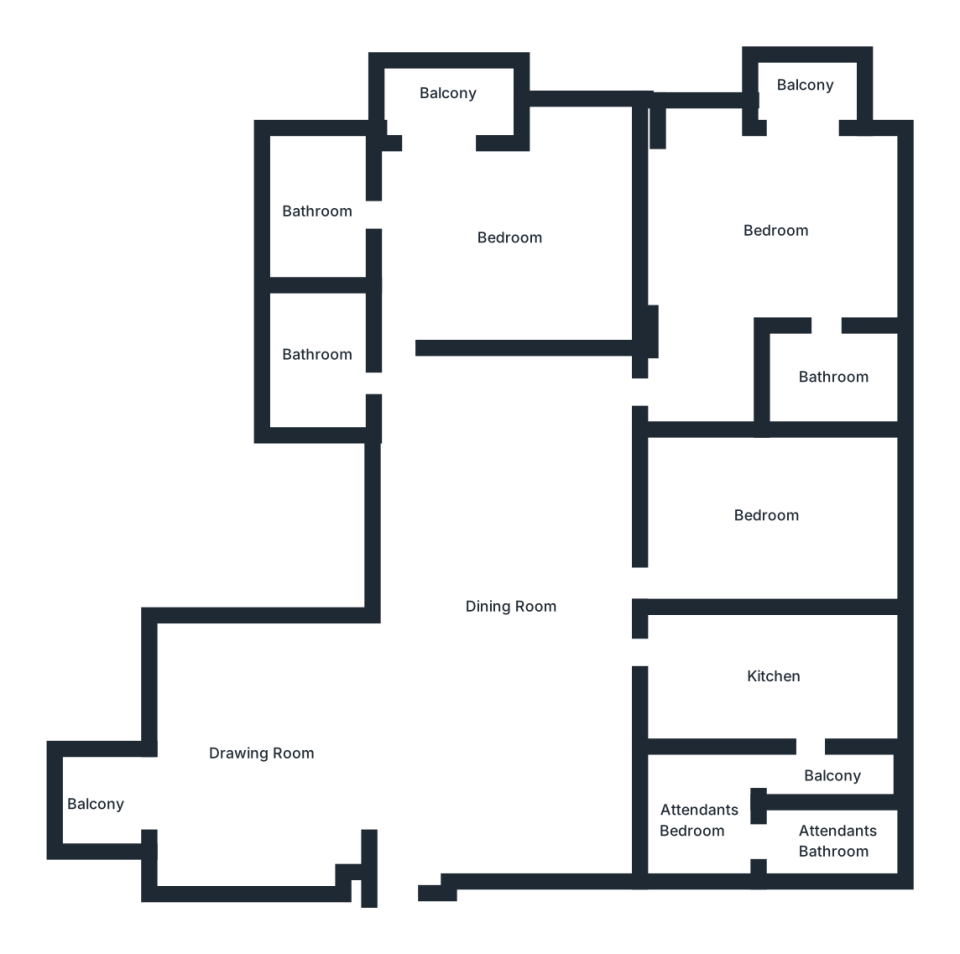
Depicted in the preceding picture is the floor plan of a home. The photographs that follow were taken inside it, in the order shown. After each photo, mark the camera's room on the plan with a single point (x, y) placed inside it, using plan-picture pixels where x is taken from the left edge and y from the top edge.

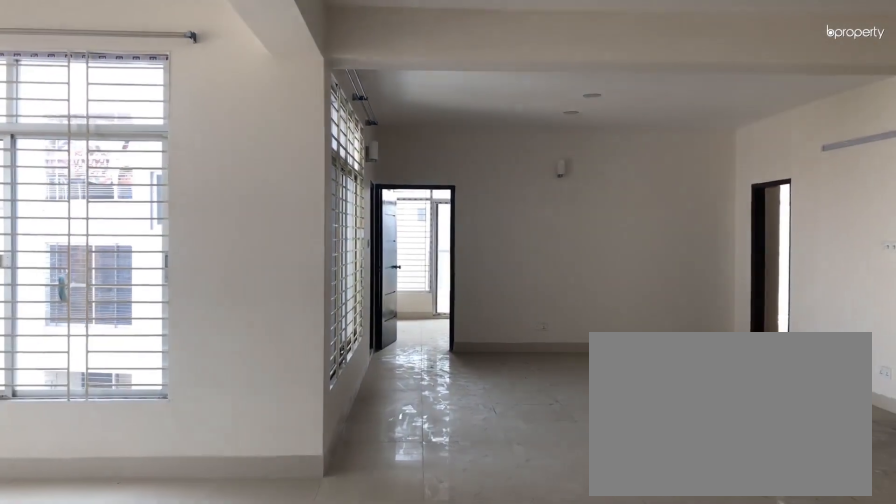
(417, 817)
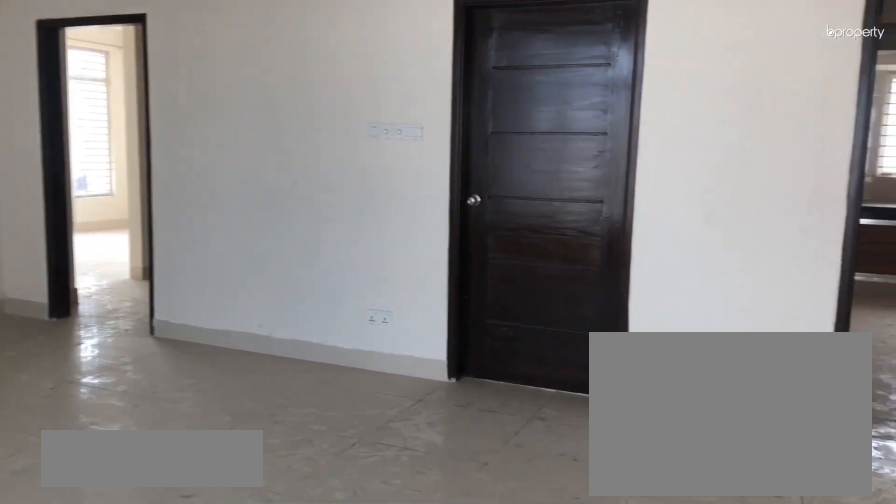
(509, 606)
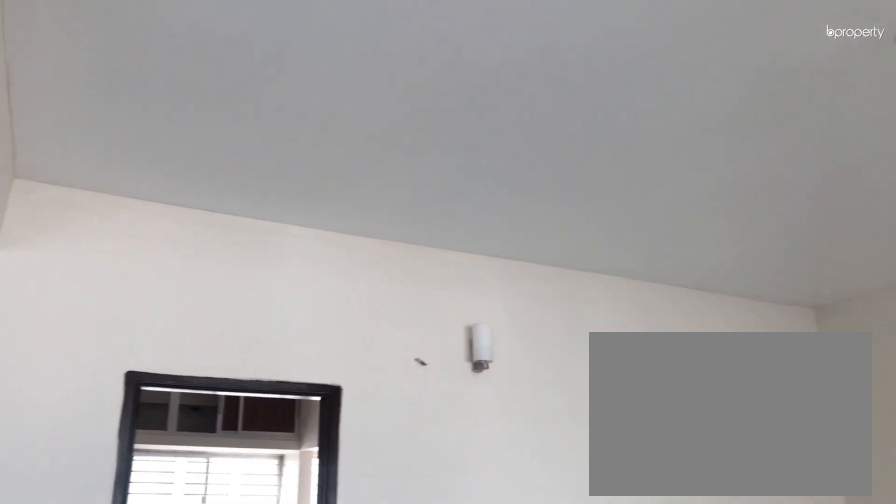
(509, 606)
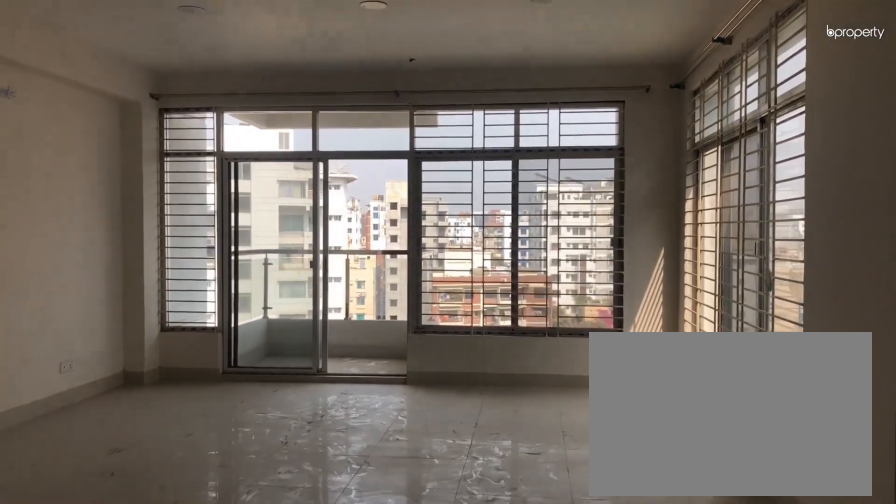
(344, 750)
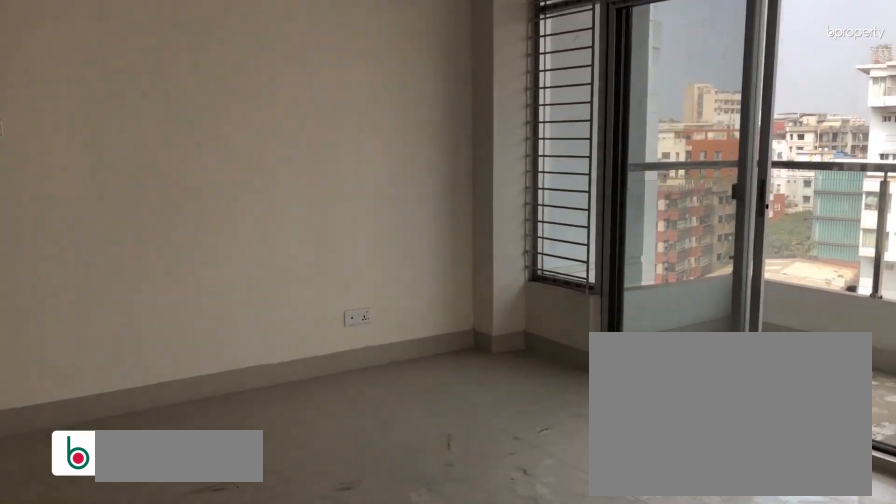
(246, 755)
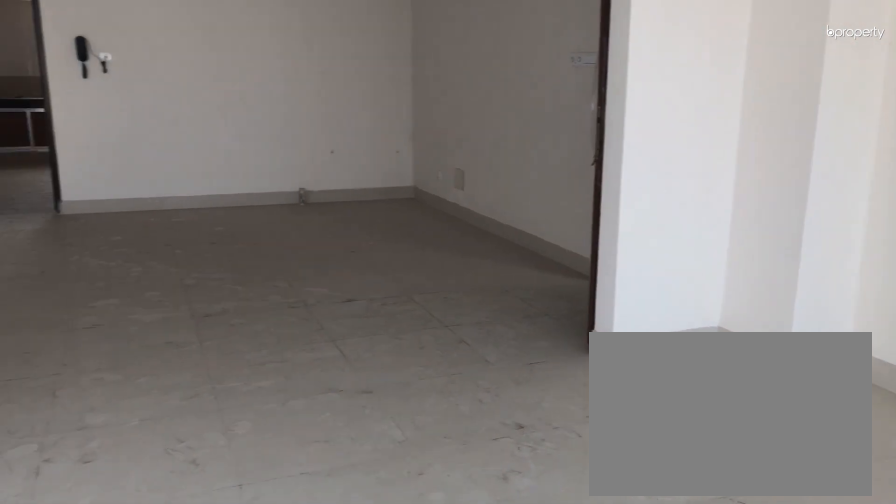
(246, 755)
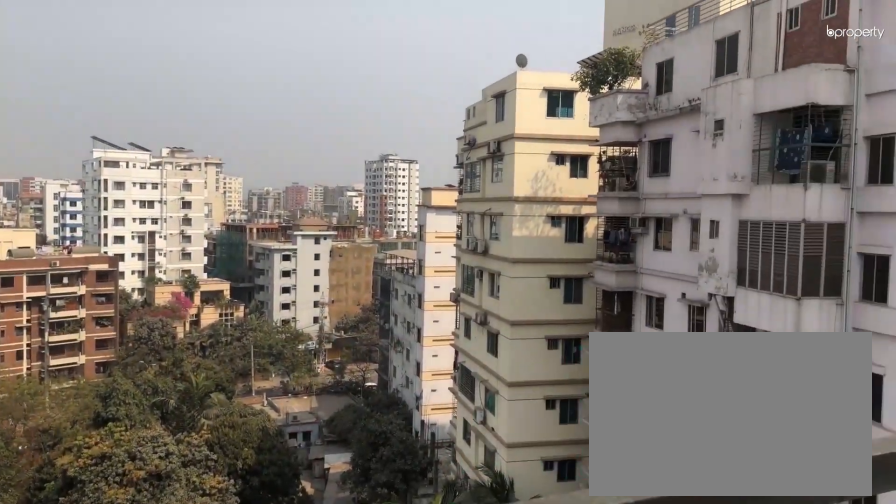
(88, 805)
